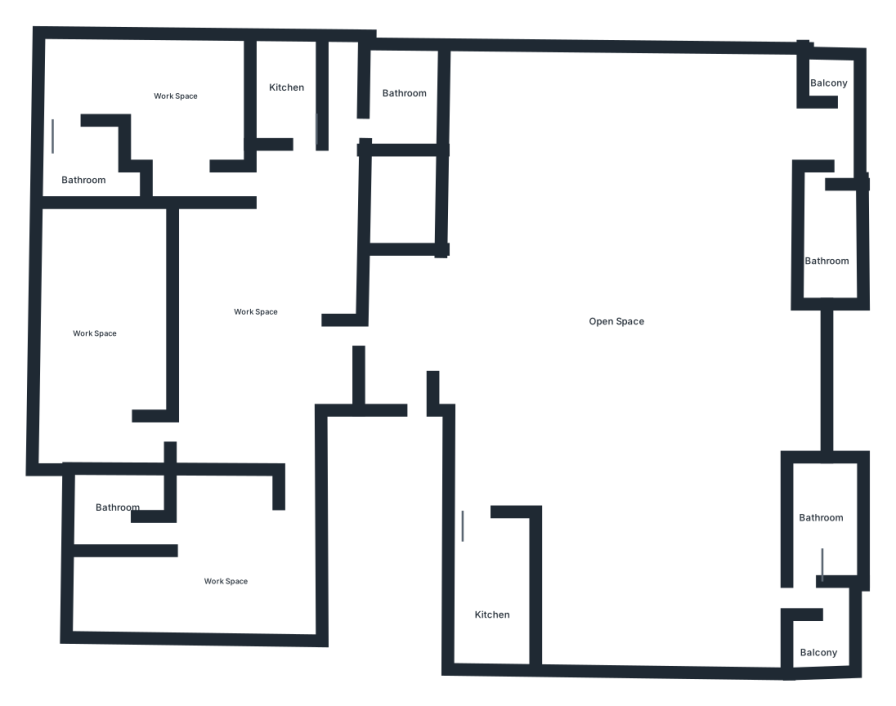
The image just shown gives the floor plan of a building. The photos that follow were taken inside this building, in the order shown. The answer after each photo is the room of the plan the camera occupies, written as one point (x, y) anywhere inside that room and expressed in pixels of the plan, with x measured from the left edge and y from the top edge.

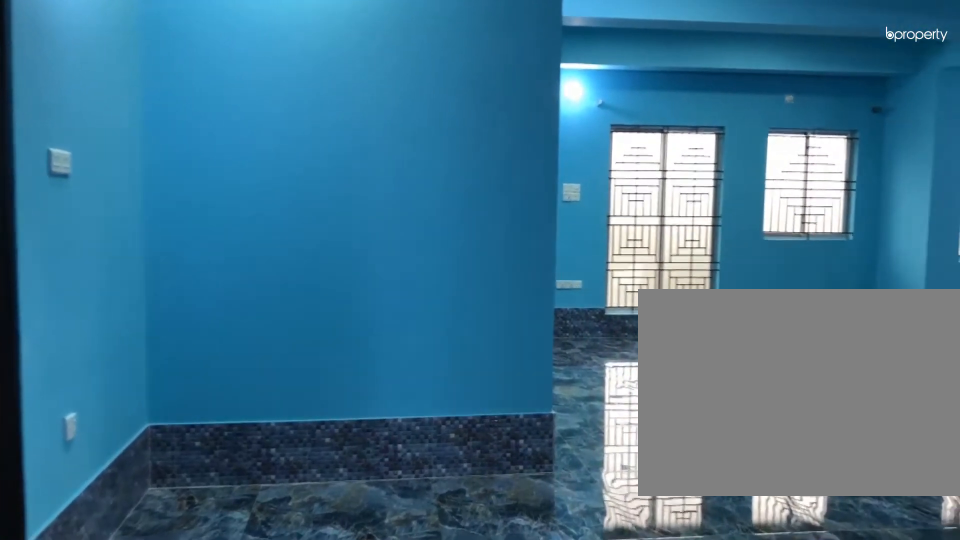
(443, 396)
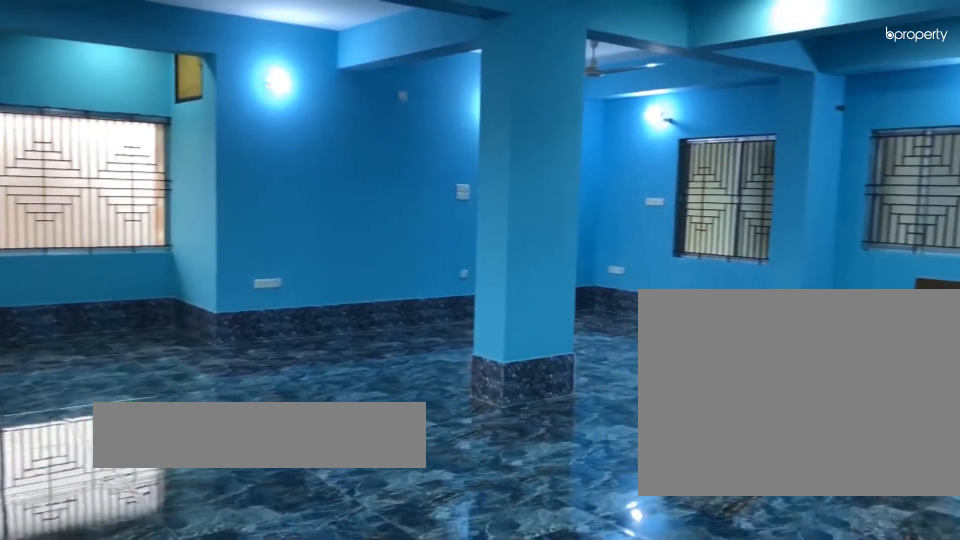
(636, 287)
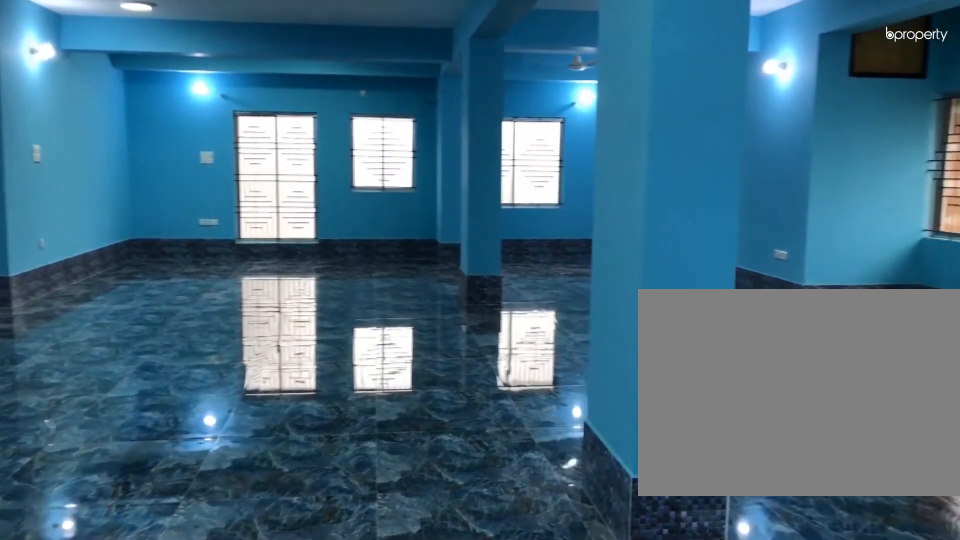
(636, 286)
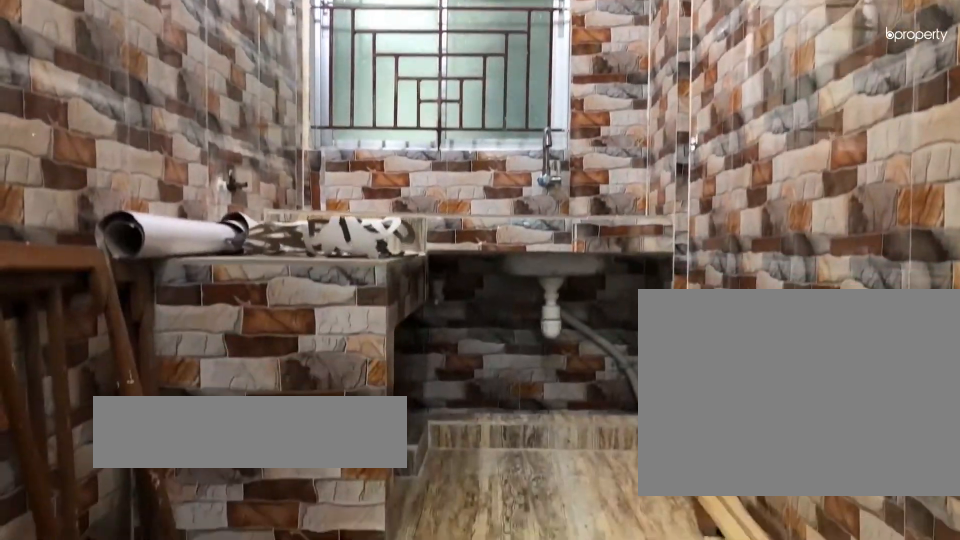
(500, 591)
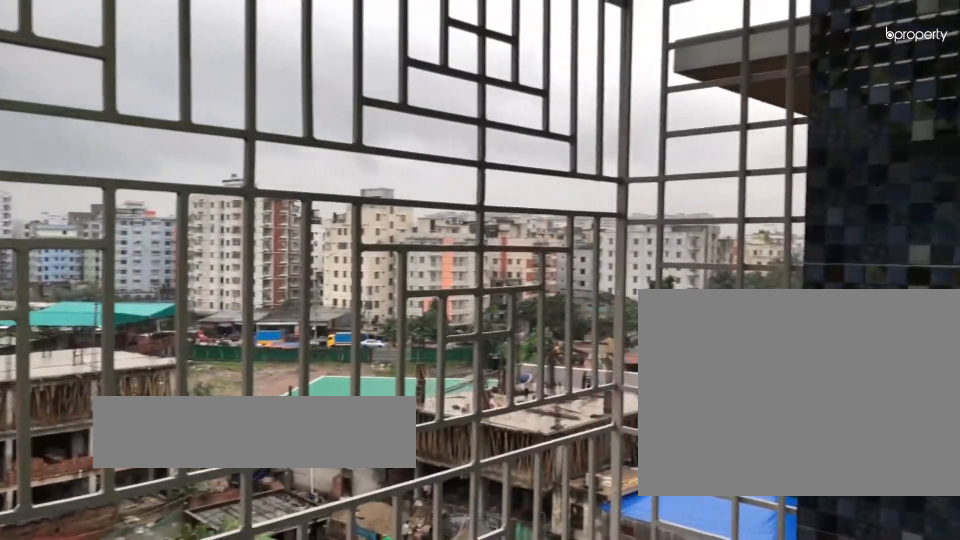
(824, 643)
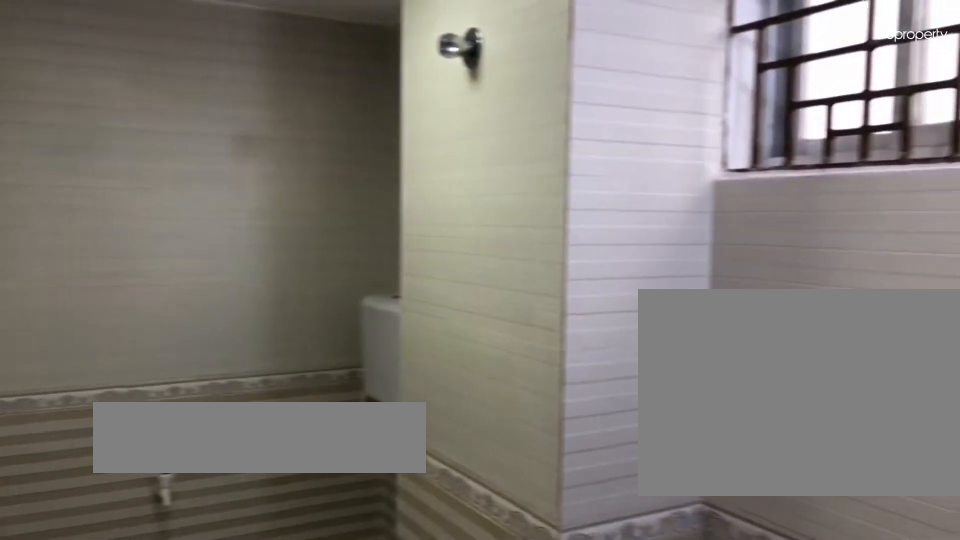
(824, 561)
